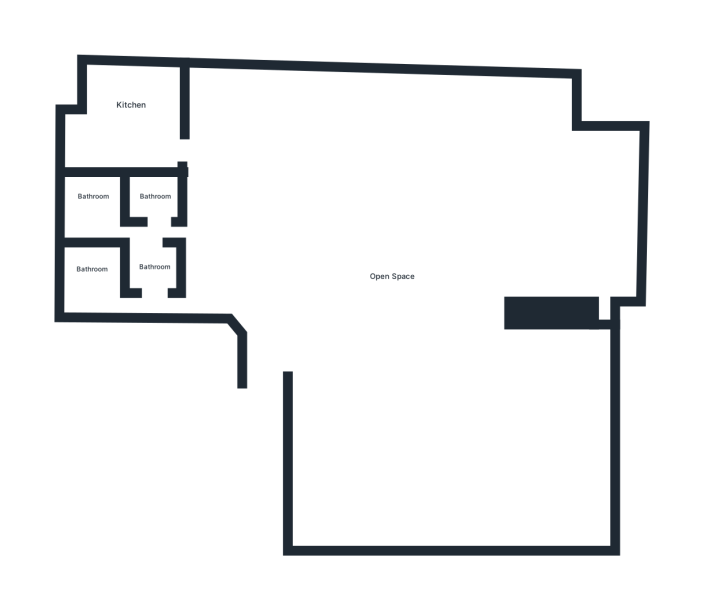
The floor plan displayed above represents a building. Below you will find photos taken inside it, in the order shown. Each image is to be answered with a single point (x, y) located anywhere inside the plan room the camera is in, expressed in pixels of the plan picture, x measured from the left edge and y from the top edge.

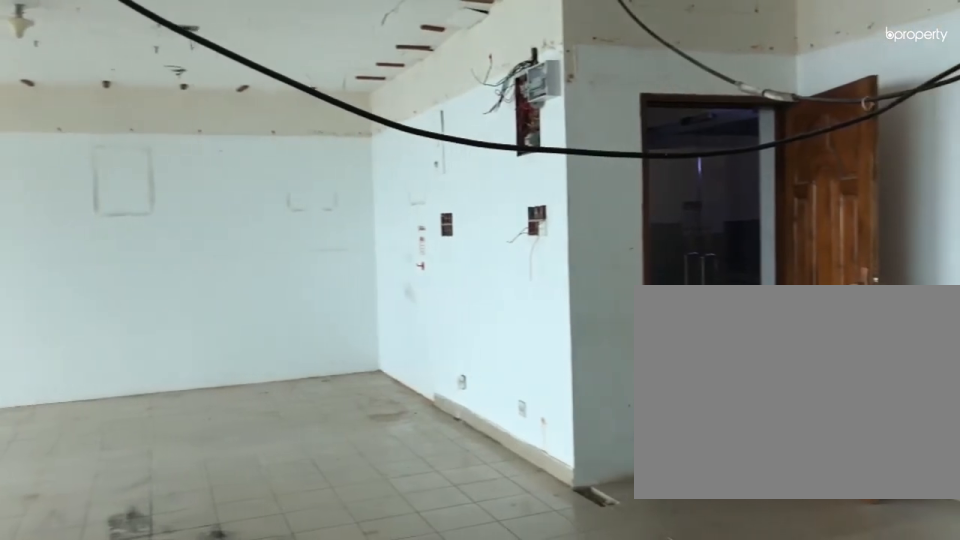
(373, 249)
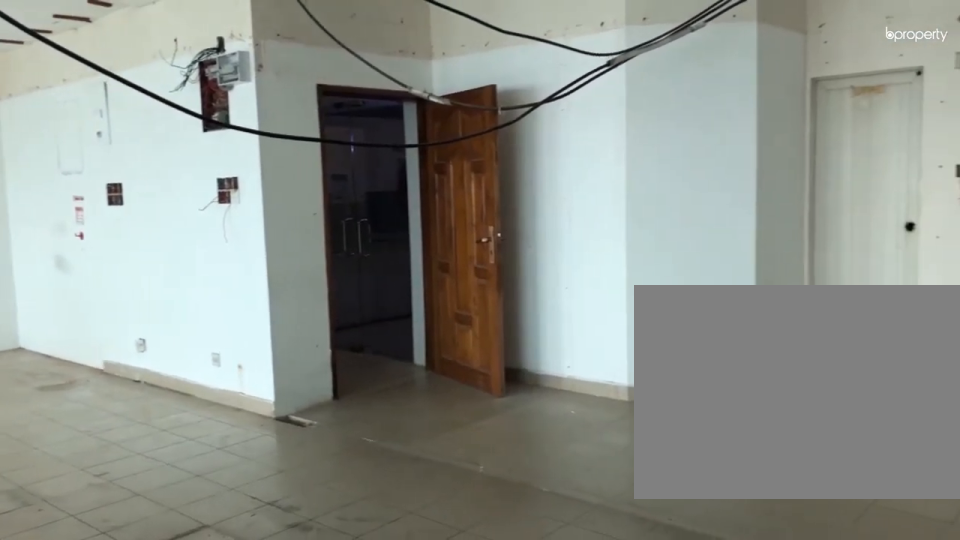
(373, 249)
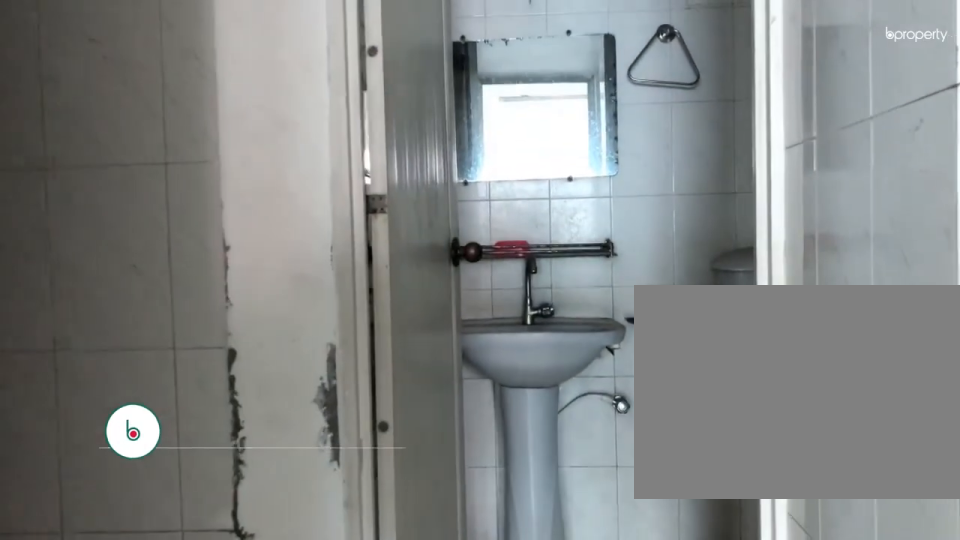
(159, 230)
